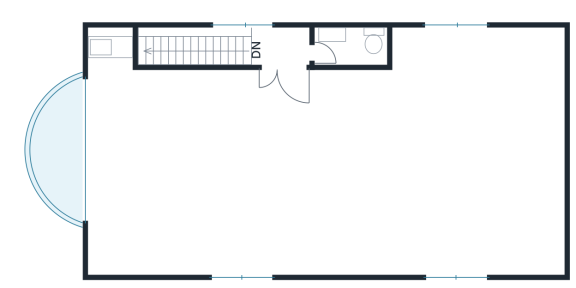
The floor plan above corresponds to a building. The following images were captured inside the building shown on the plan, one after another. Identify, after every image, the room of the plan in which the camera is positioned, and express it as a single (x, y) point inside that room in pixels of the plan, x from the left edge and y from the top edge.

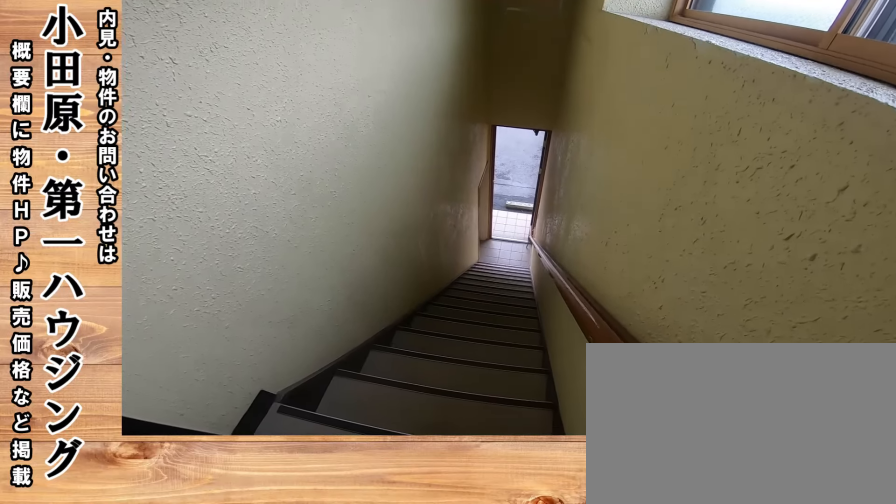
(299, 52)
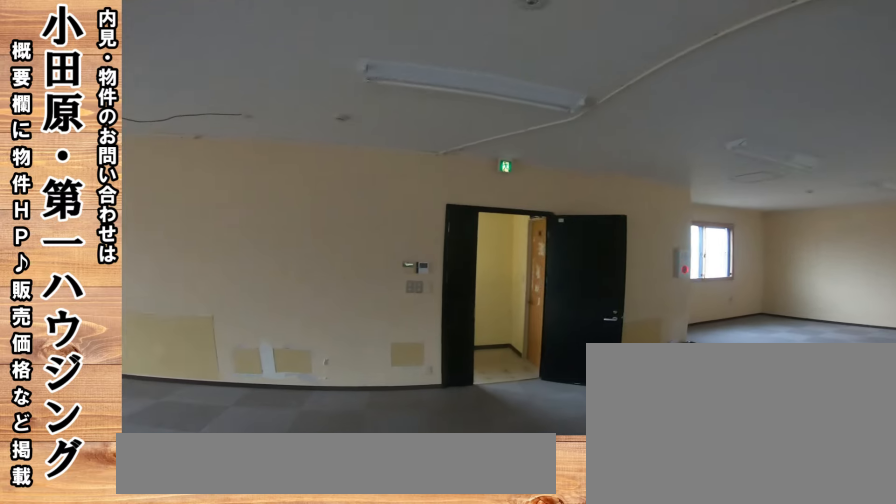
(323, 161)
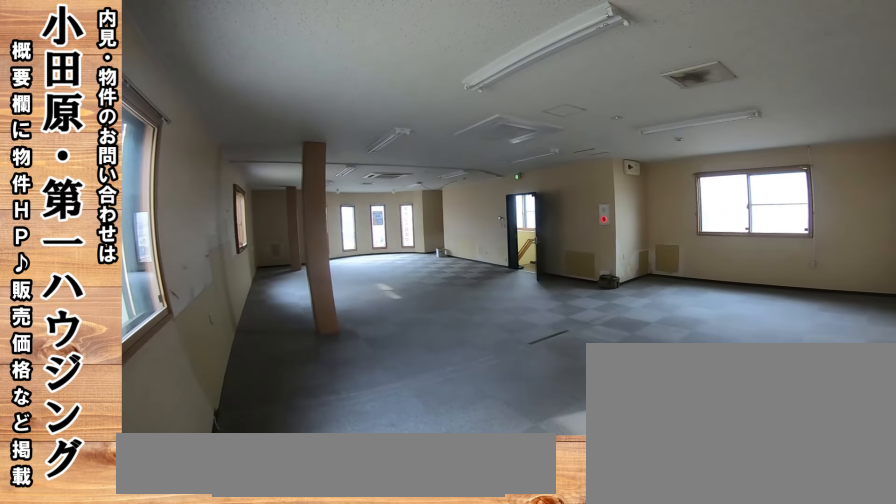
(323, 153)
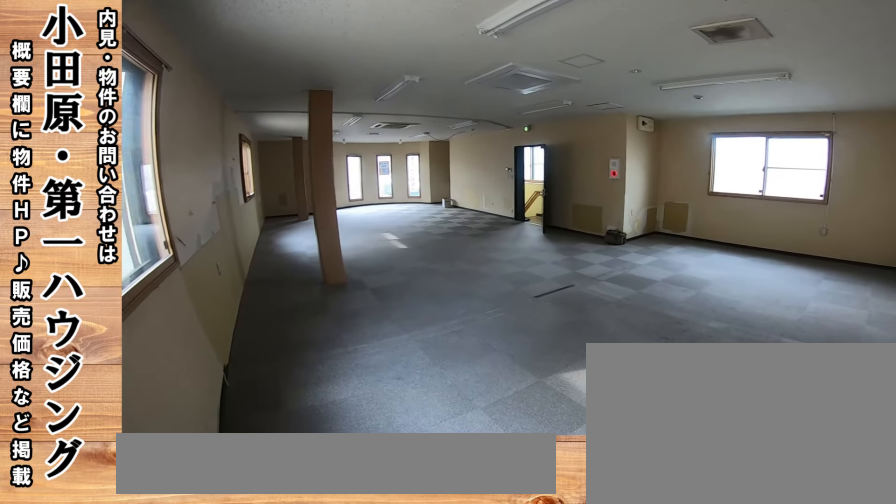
(323, 153)
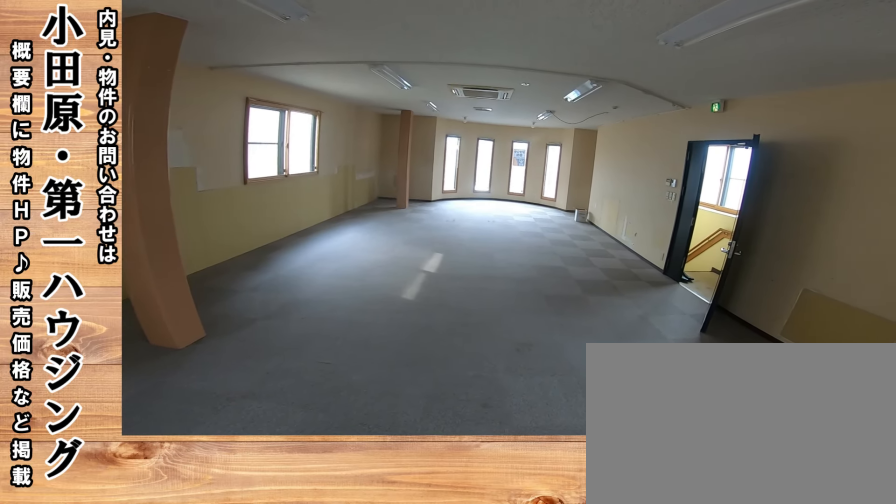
(324, 161)
